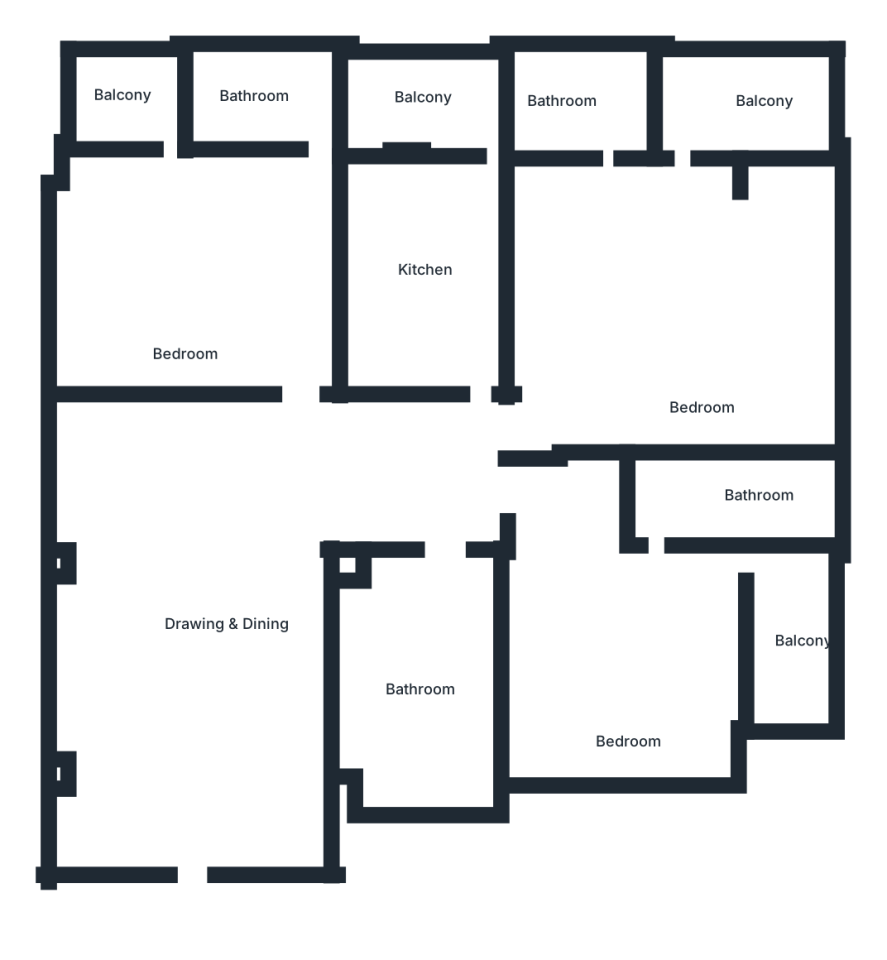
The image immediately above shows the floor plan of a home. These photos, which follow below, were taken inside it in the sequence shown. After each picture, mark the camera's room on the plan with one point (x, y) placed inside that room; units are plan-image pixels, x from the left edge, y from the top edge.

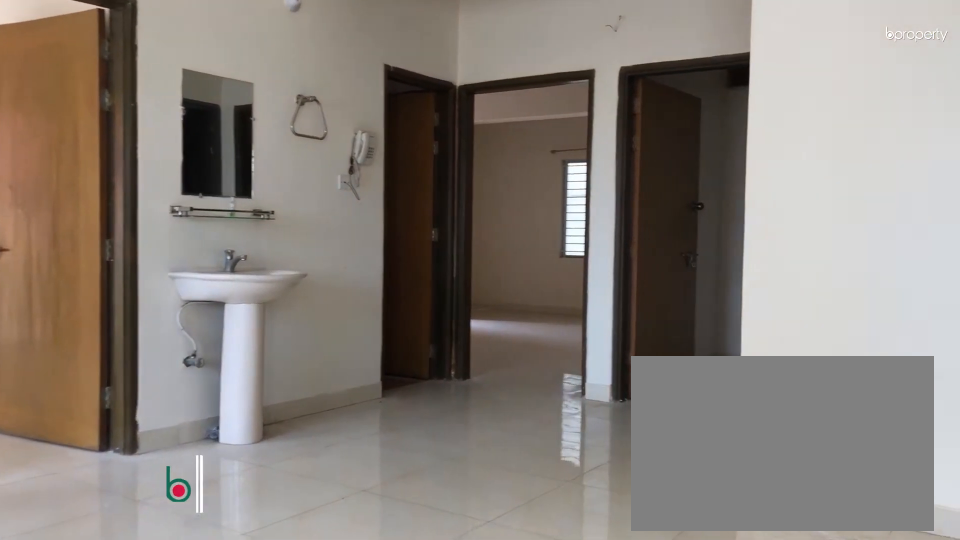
(230, 580)
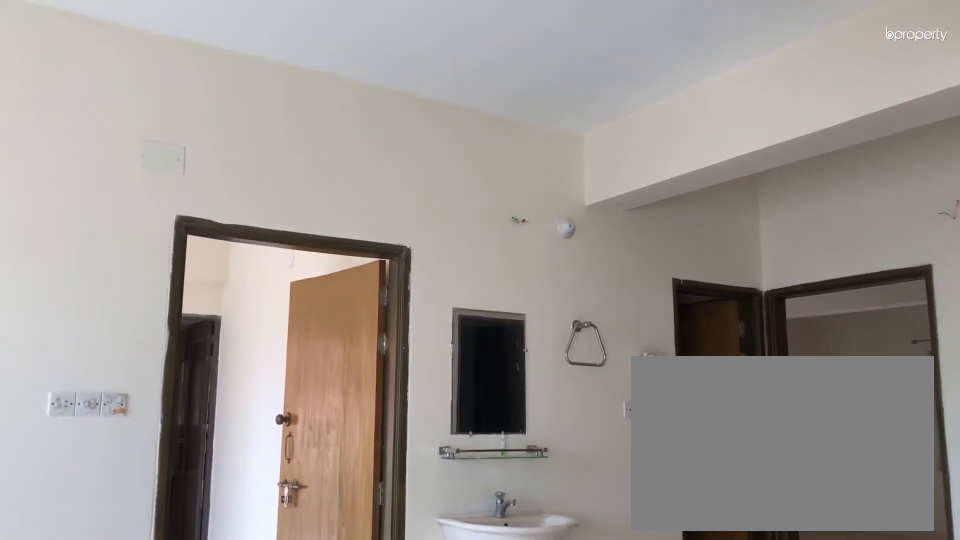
(231, 579)
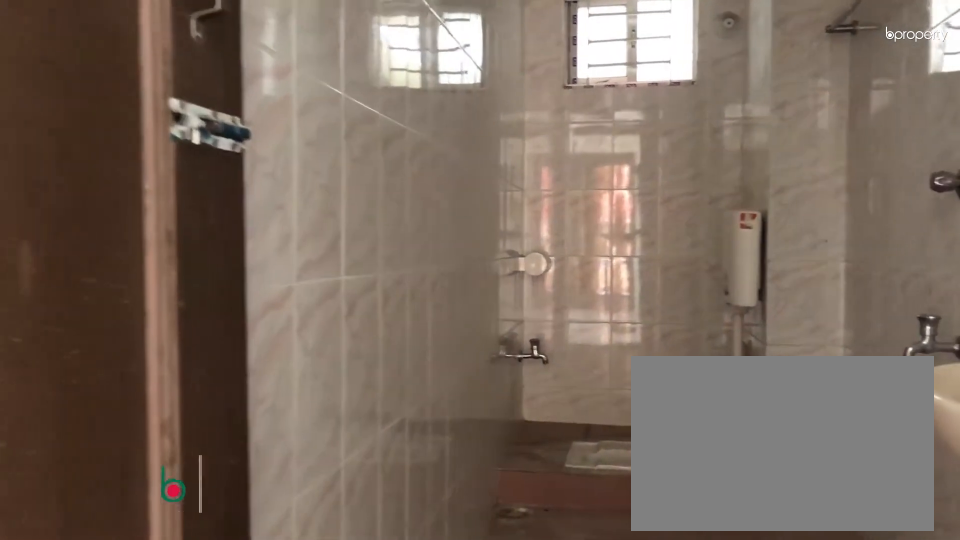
(414, 669)
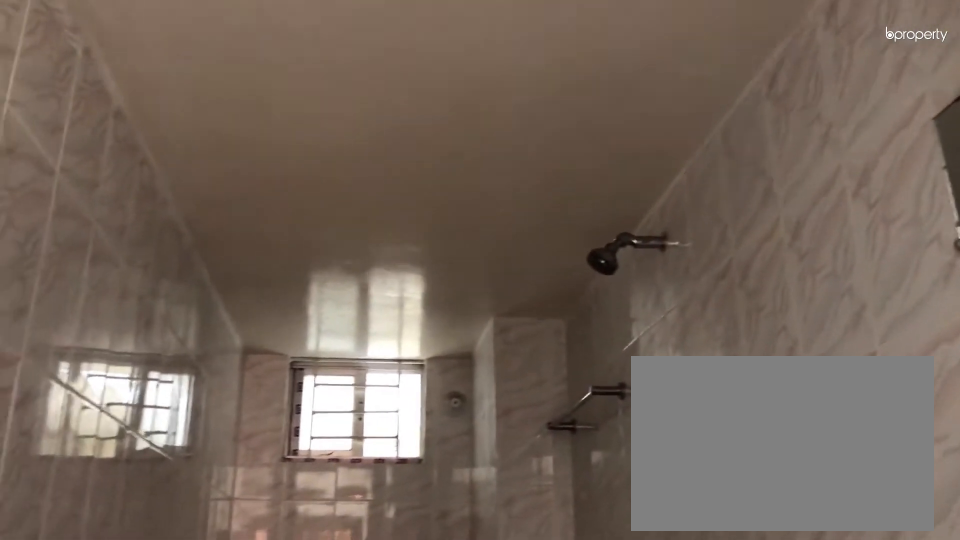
(414, 669)
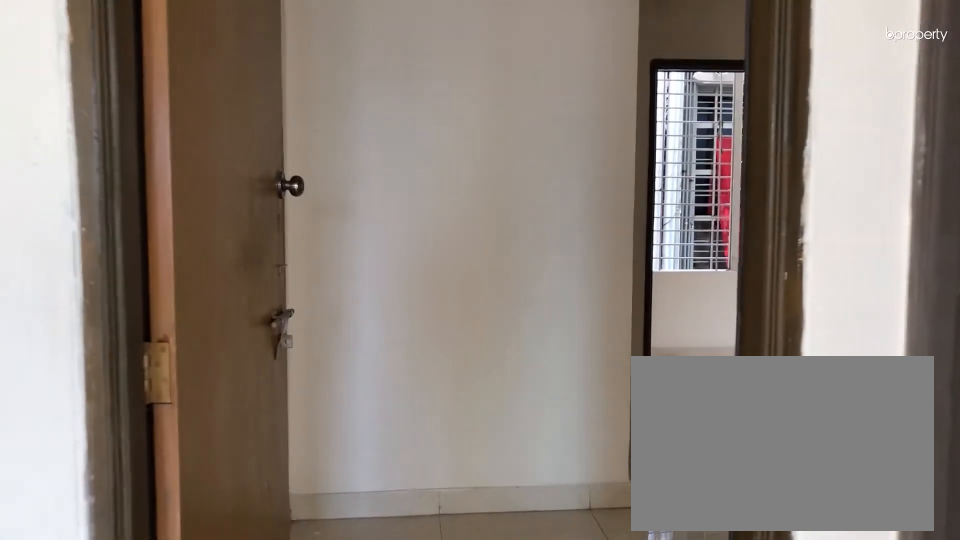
(536, 489)
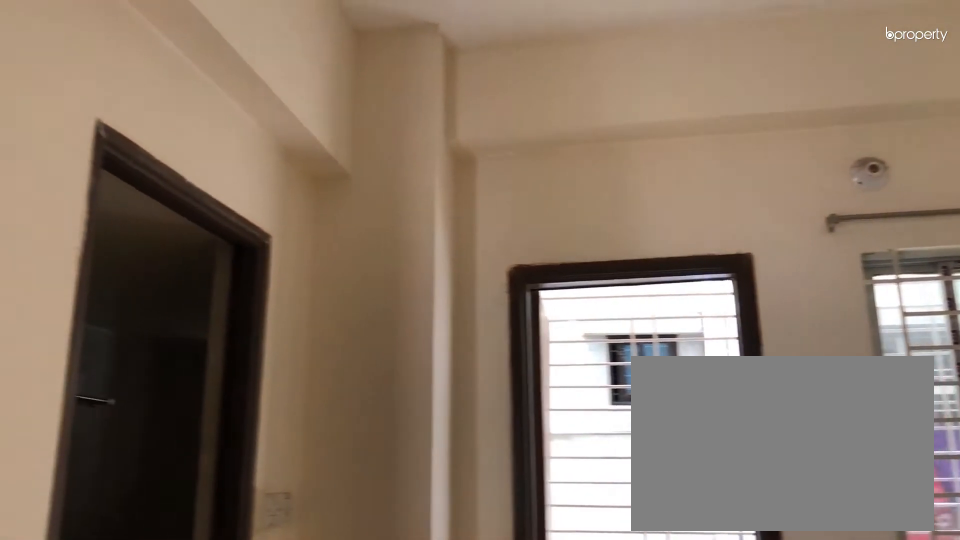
(630, 670)
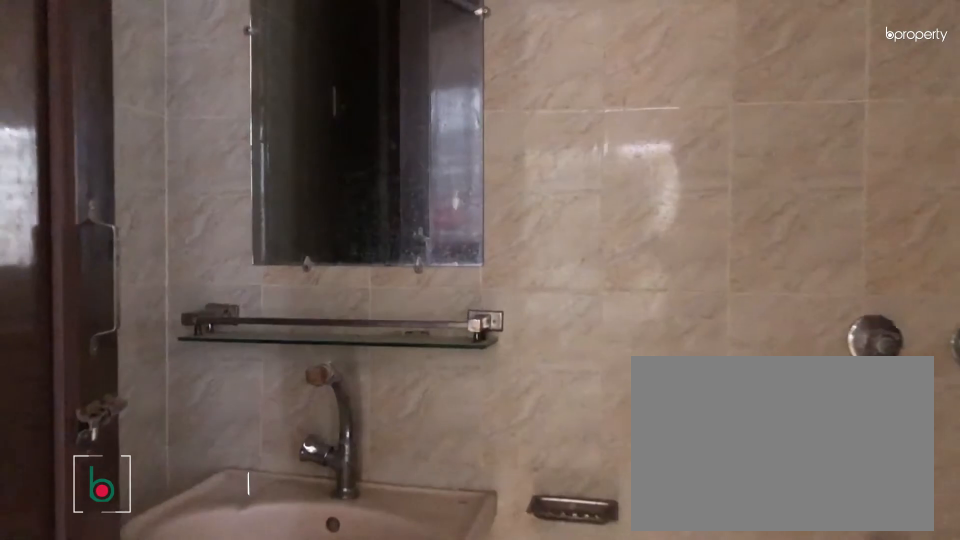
(725, 494)
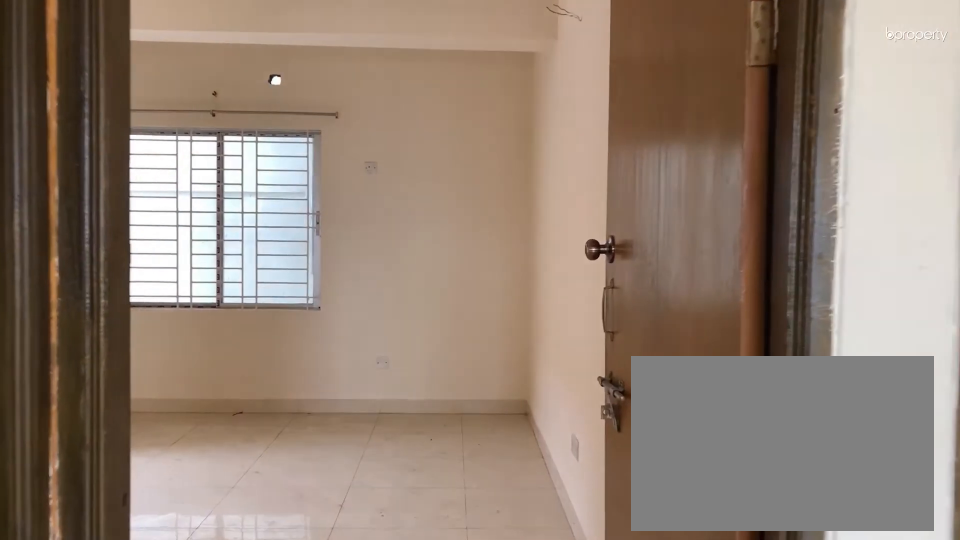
(495, 439)
